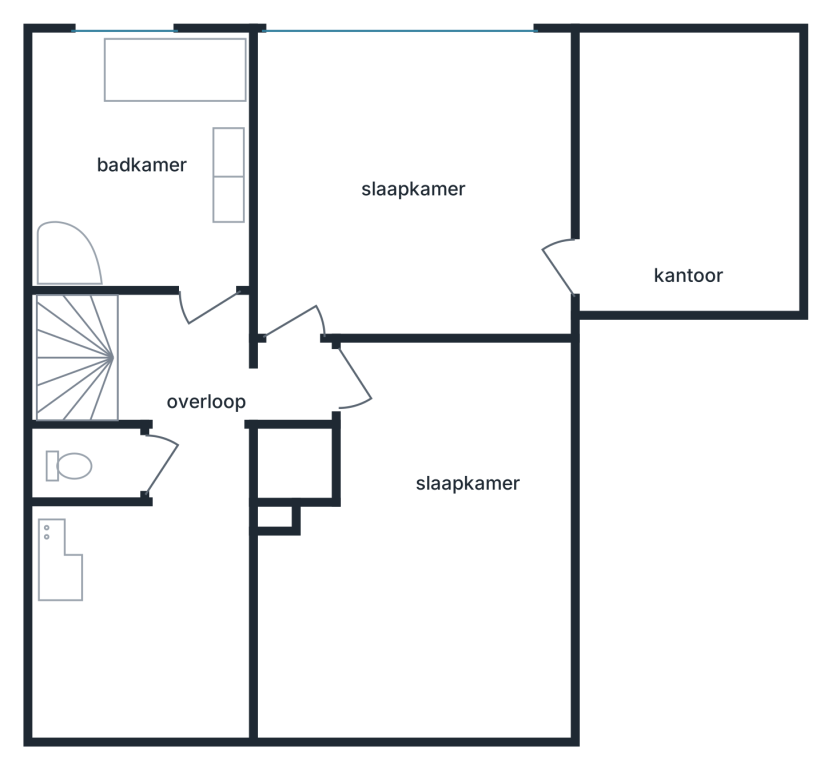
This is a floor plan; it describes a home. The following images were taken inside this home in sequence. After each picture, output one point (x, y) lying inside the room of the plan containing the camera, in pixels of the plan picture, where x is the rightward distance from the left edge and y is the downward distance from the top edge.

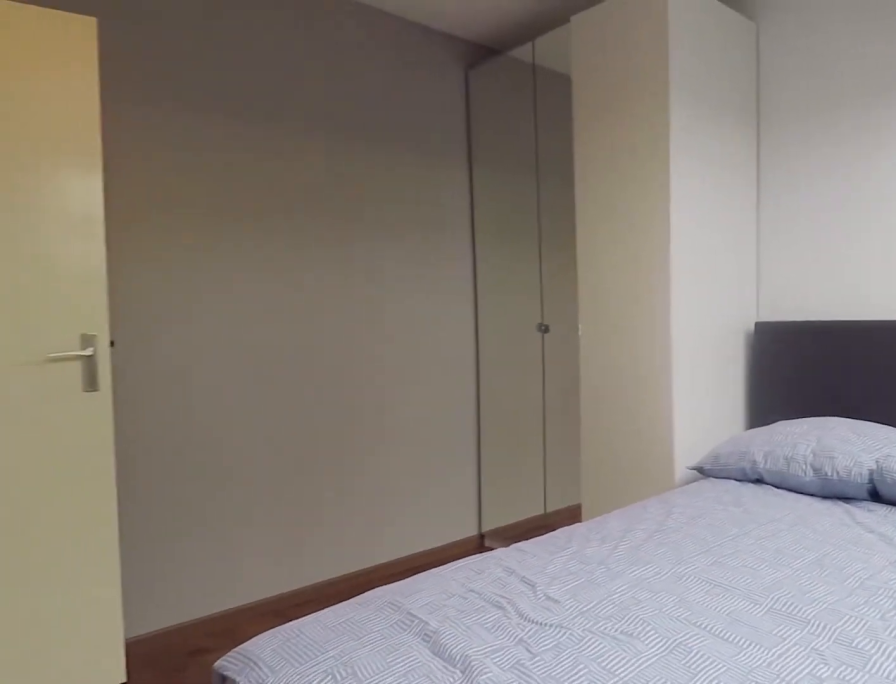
(437, 488)
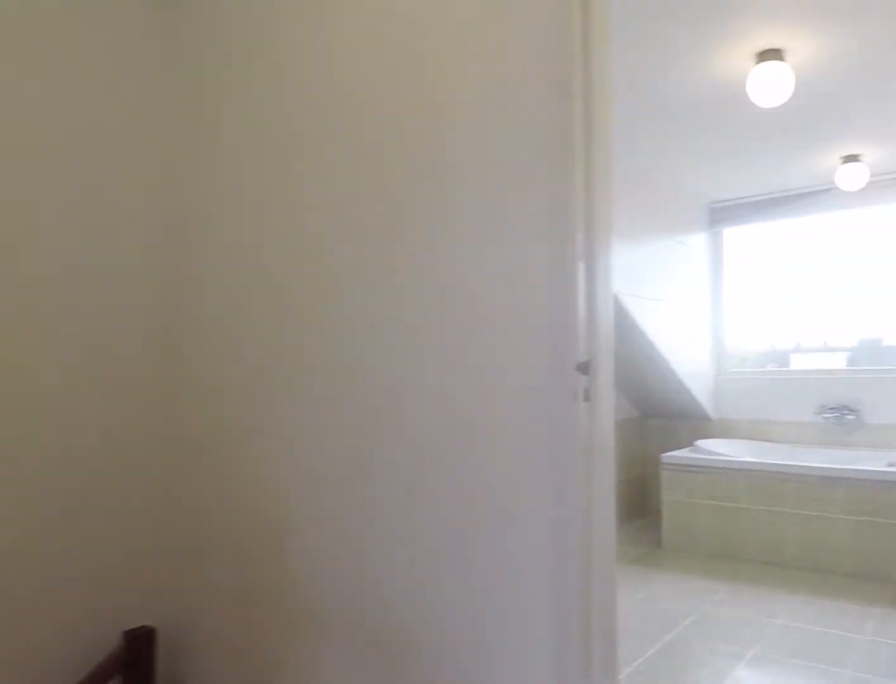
(182, 461)
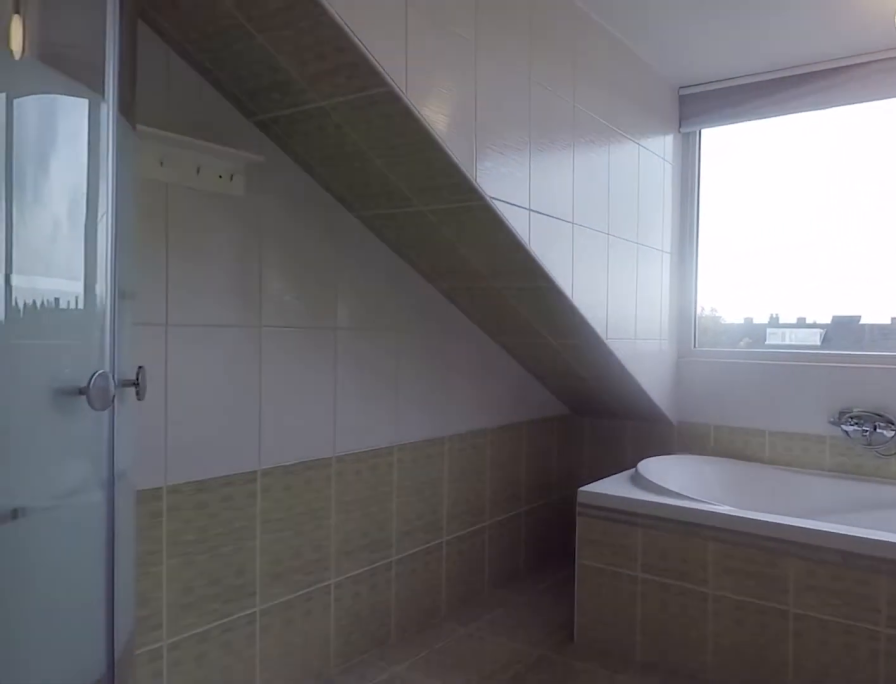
(149, 164)
